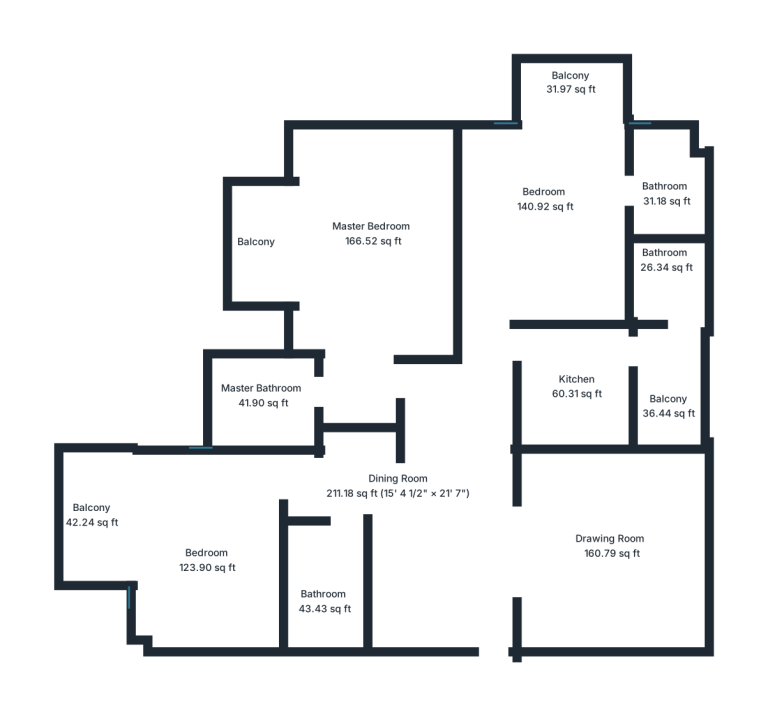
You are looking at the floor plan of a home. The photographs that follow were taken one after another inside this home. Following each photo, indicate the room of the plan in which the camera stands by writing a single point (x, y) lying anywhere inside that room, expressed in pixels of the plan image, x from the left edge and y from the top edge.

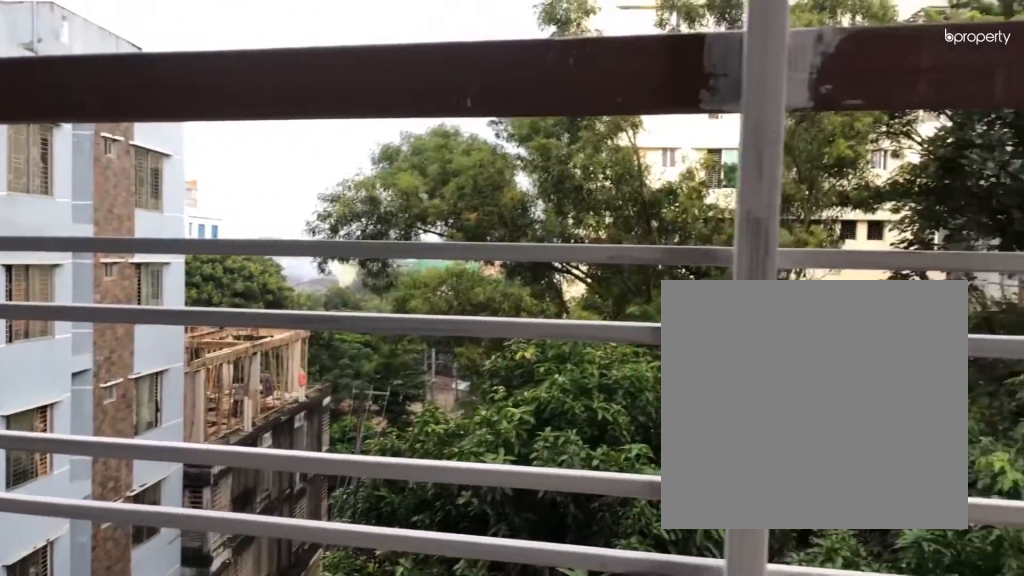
(94, 510)
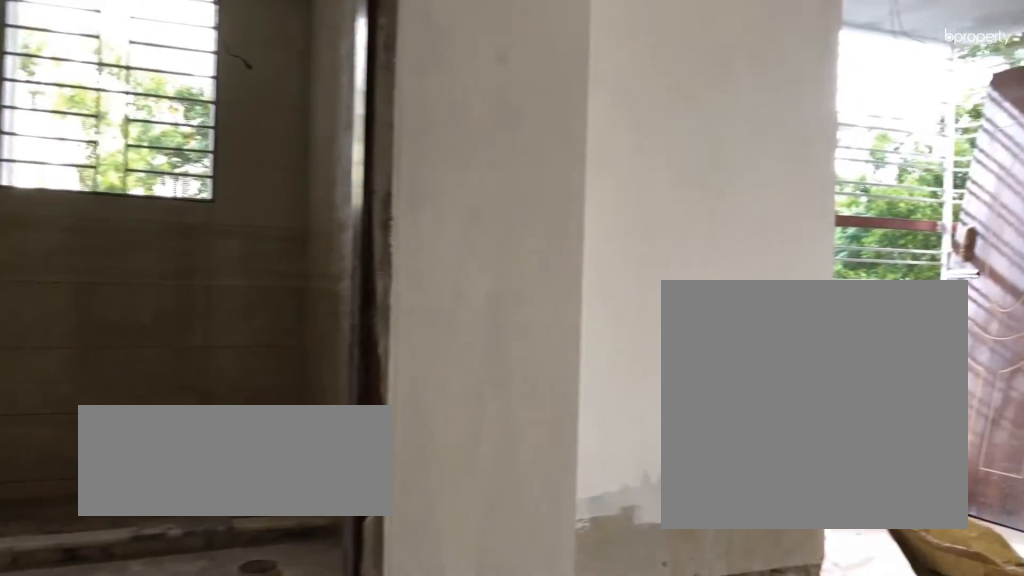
(375, 235)
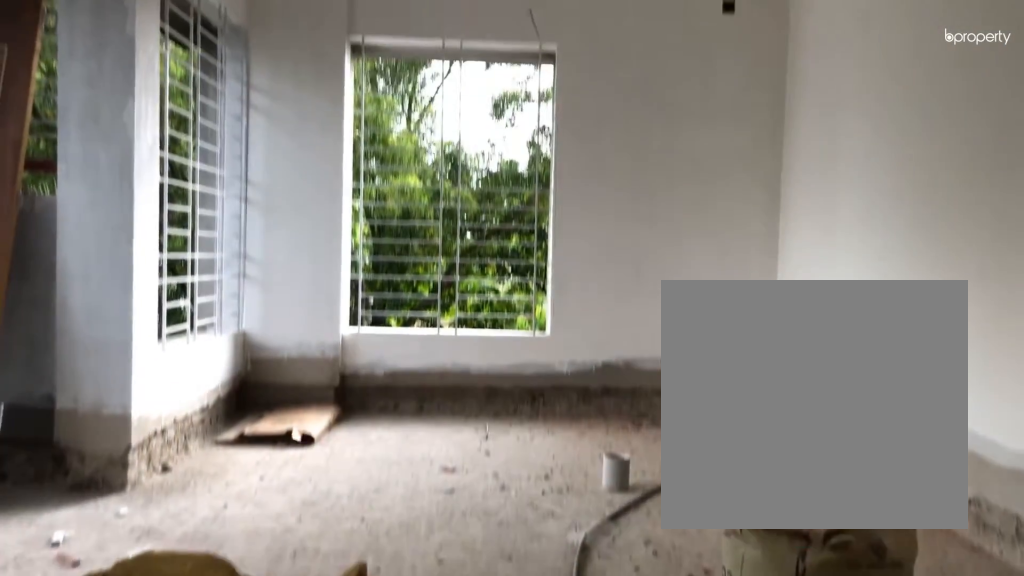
(374, 237)
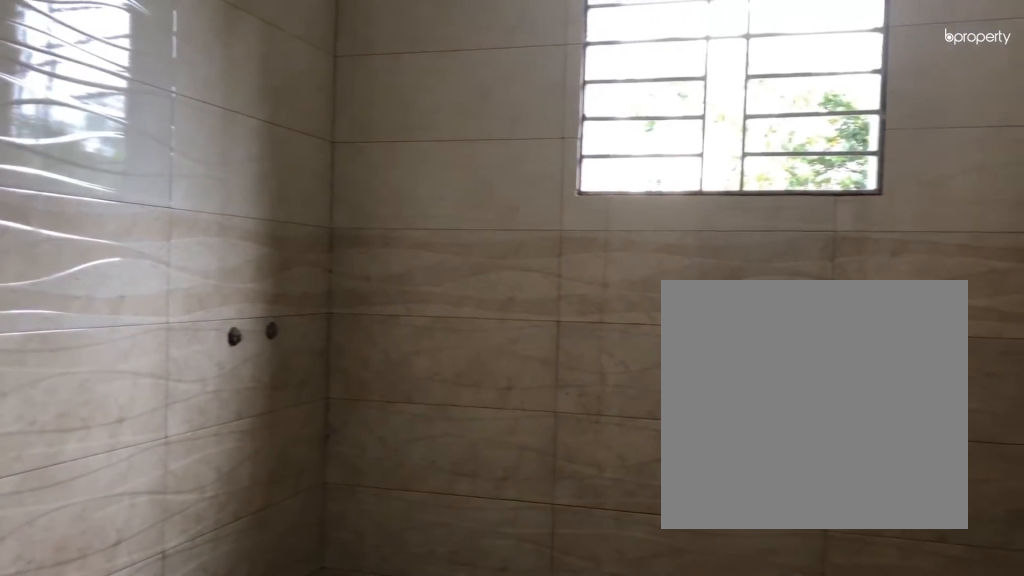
(267, 392)
